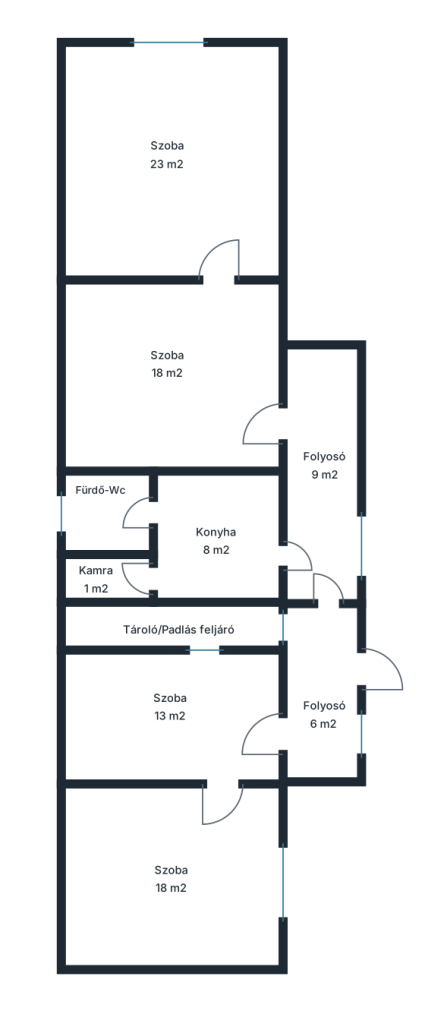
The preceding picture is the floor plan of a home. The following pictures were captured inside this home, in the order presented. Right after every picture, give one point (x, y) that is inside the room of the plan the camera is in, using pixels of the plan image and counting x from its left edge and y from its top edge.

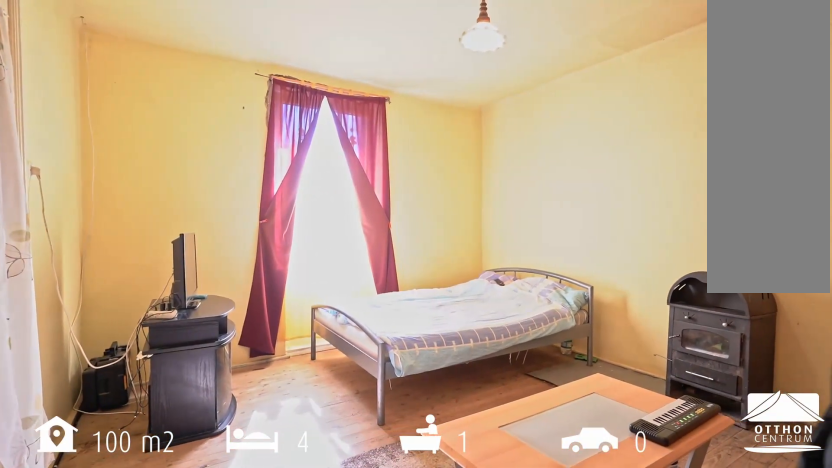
(164, 868)
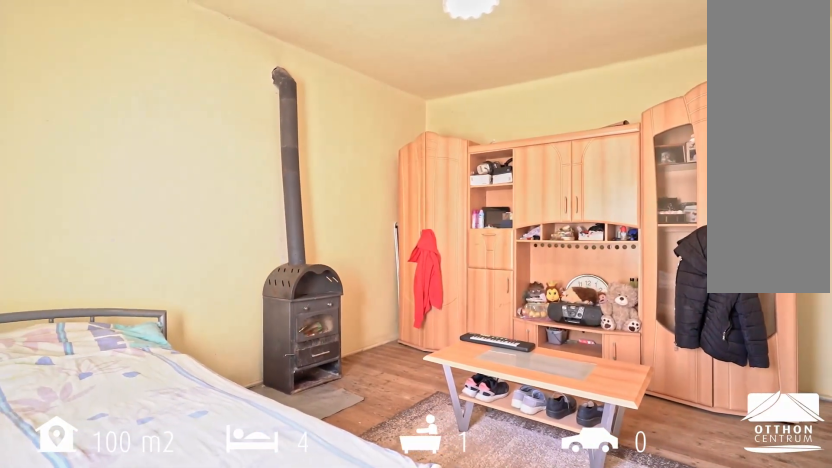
(164, 868)
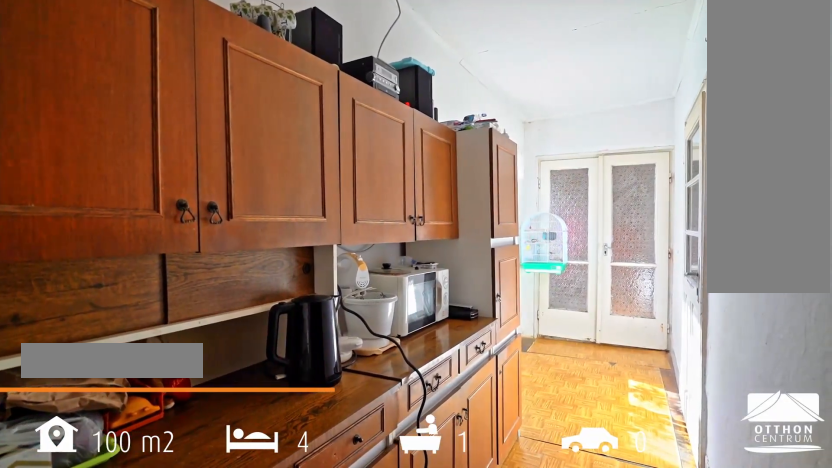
(321, 470)
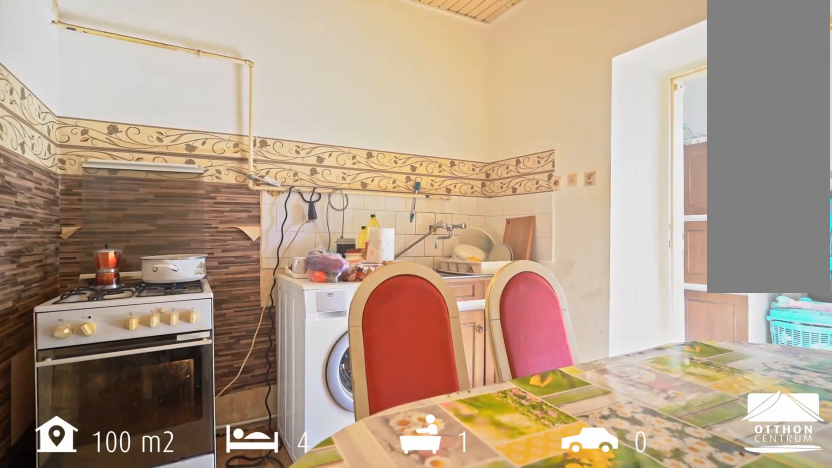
(214, 542)
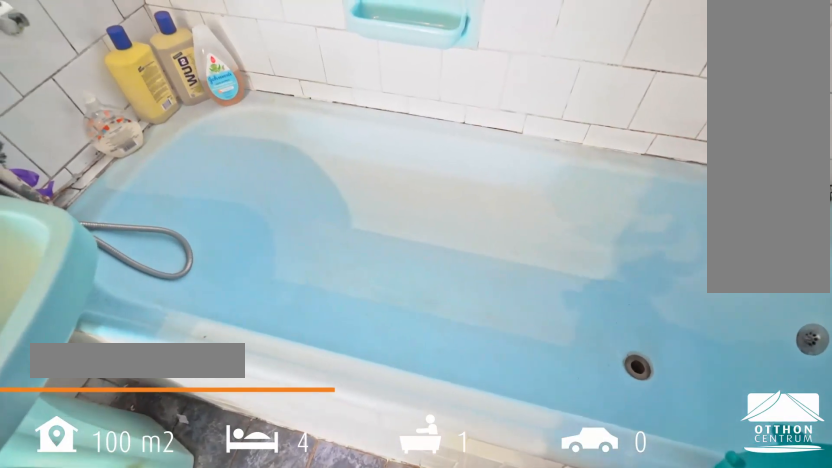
(114, 509)
